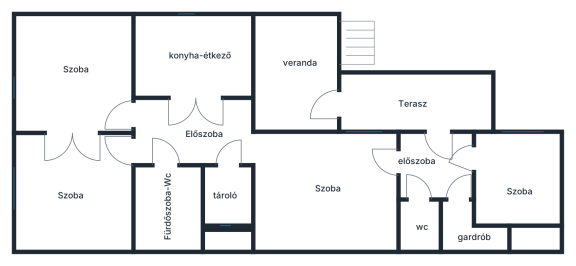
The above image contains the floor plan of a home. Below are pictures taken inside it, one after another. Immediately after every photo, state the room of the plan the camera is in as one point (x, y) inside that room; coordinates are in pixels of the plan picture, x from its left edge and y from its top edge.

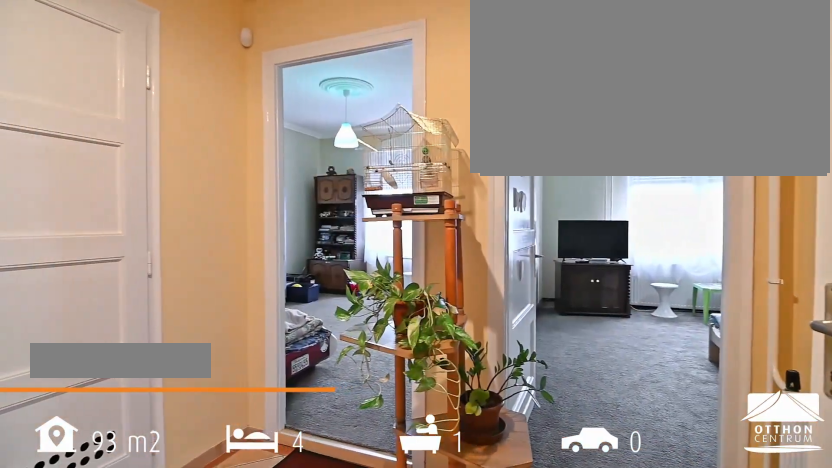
(196, 133)
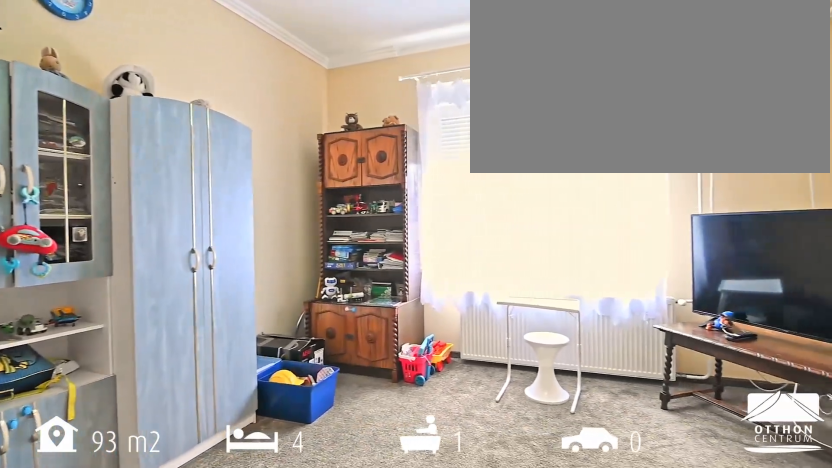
(72, 198)
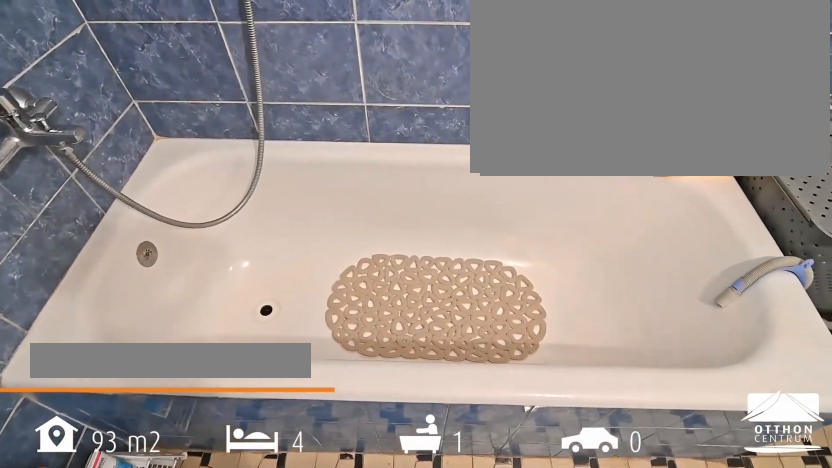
(167, 205)
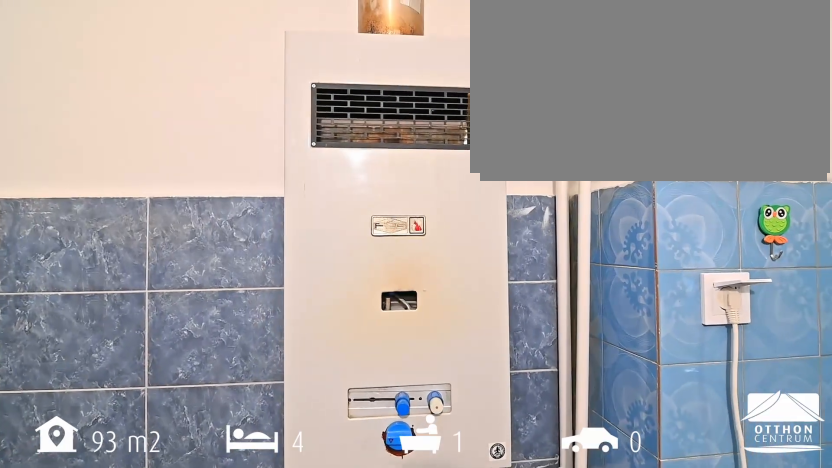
(167, 205)
